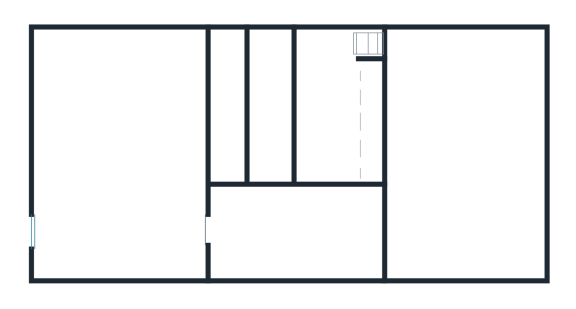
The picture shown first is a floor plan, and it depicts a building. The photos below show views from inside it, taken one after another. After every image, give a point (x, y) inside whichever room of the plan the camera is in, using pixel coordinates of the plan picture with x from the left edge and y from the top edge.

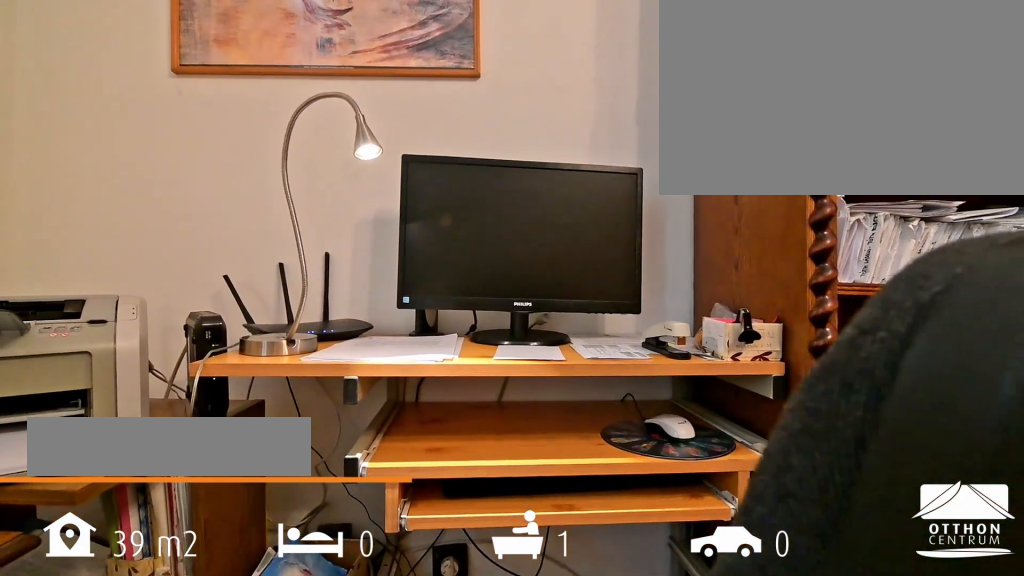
(468, 149)
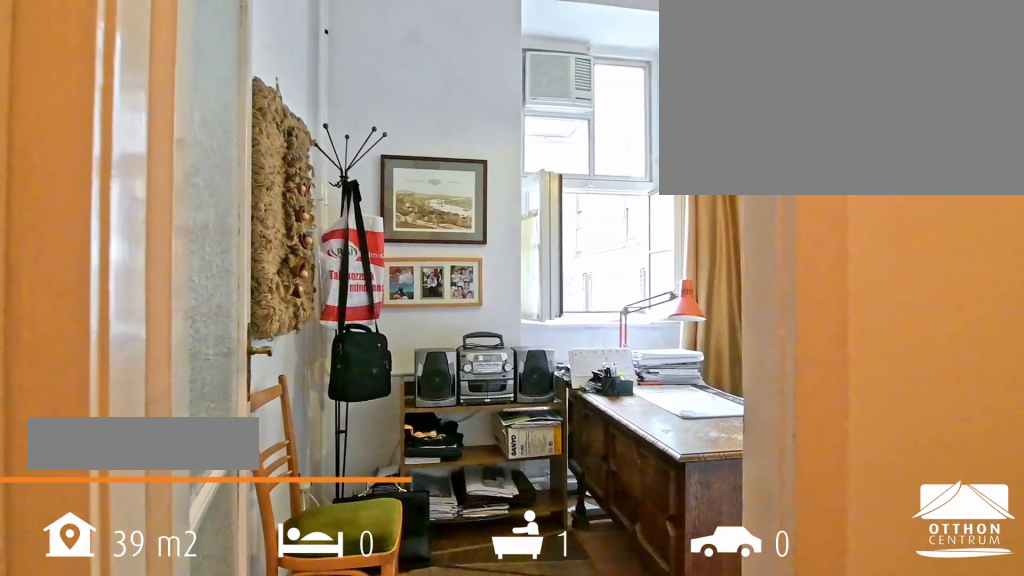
(119, 151)
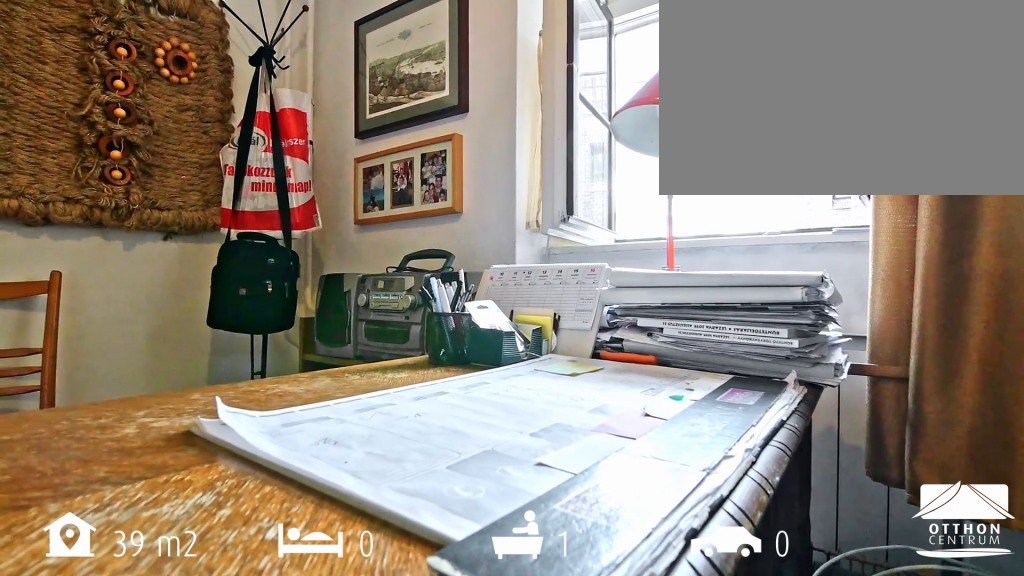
(119, 152)
